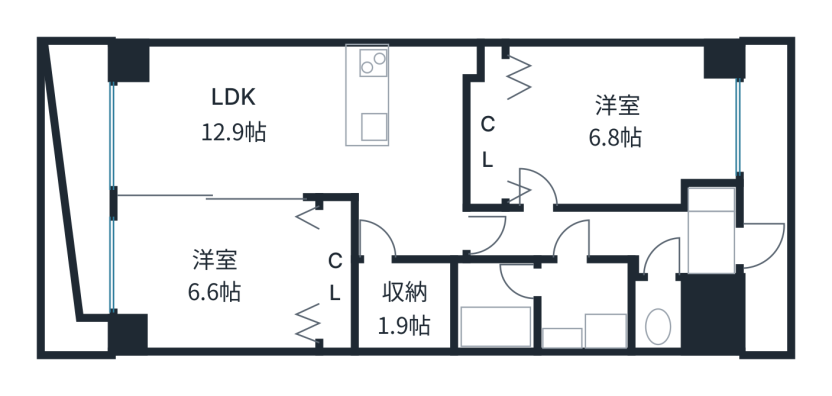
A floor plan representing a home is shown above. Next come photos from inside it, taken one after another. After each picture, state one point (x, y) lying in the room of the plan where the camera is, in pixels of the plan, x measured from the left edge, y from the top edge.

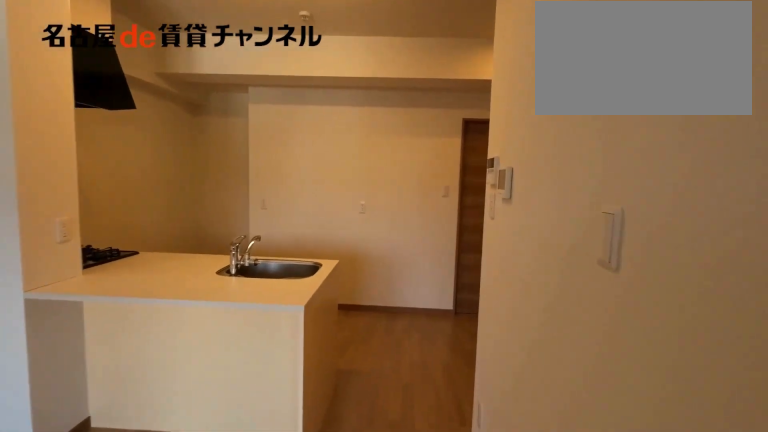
(307, 132)
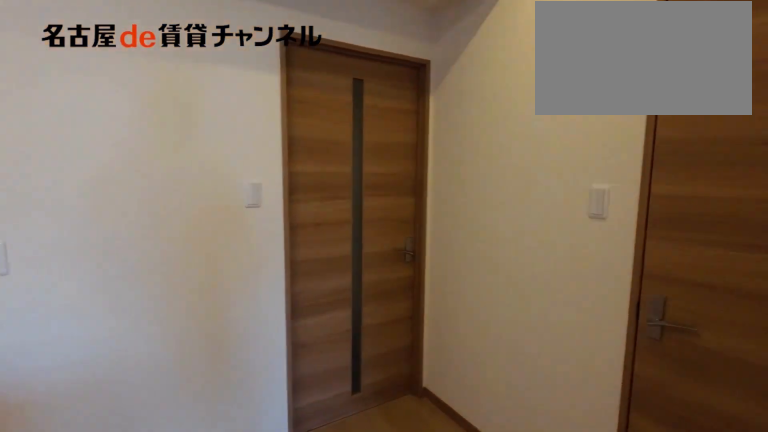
(307, 132)
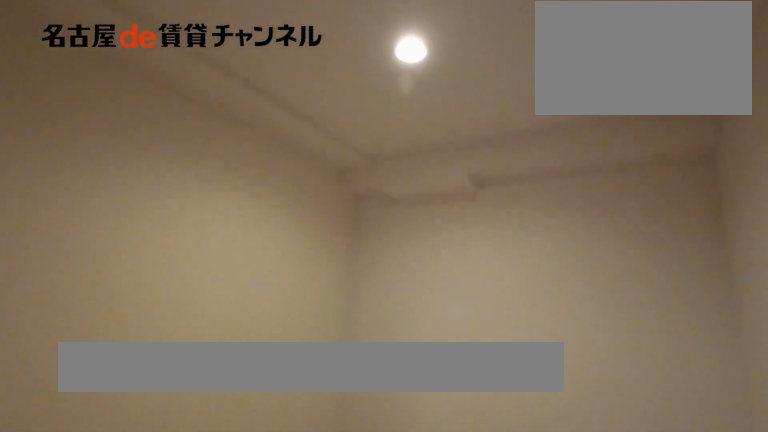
(403, 305)
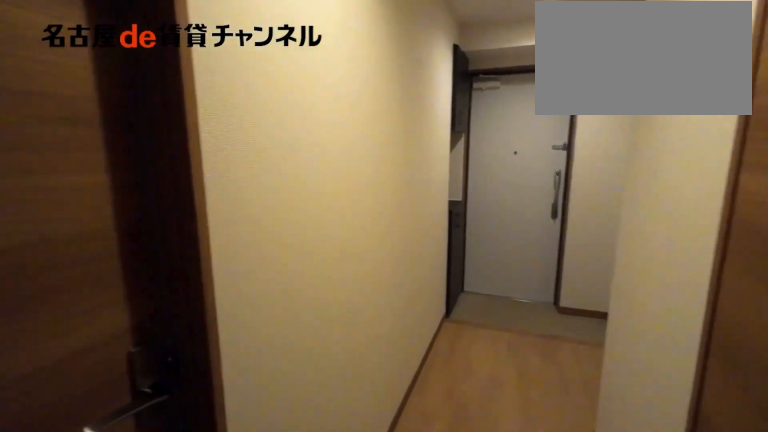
(584, 235)
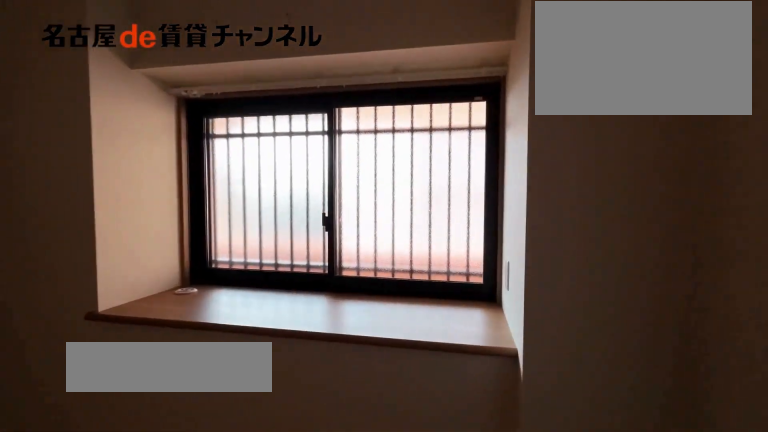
(616, 123)
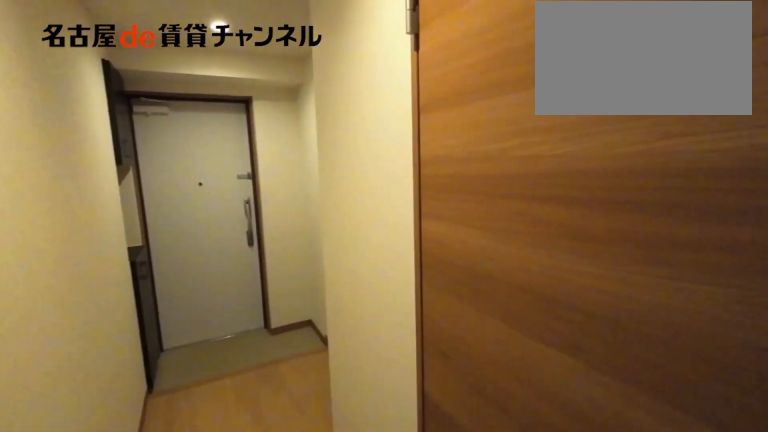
(613, 237)
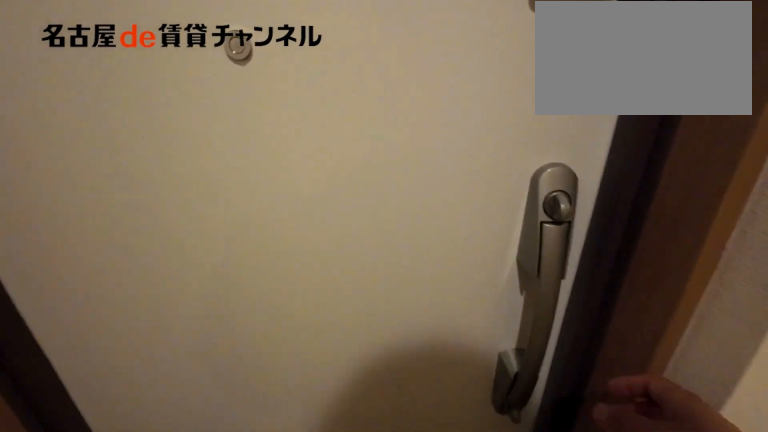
(613, 237)
